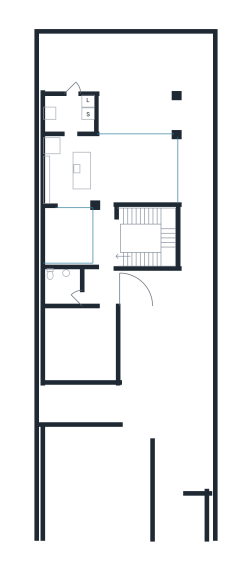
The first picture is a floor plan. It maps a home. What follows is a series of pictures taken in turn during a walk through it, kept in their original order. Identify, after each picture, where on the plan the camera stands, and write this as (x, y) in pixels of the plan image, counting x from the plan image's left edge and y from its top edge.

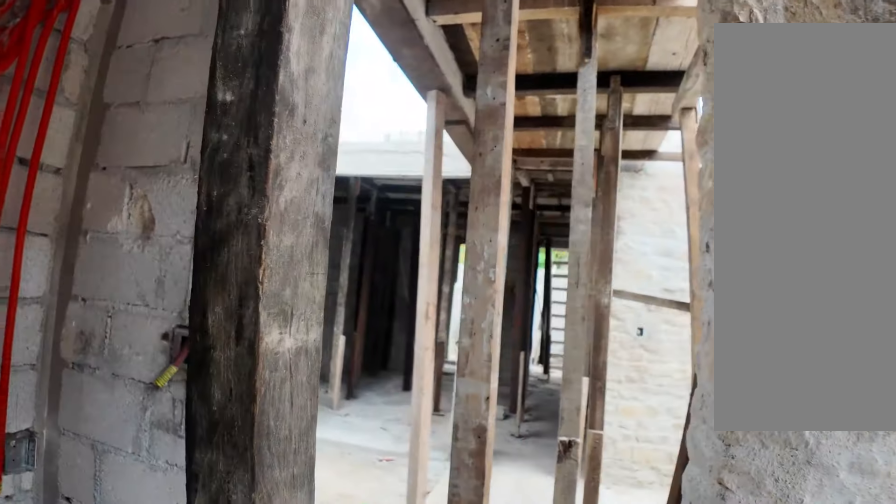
(102, 321)
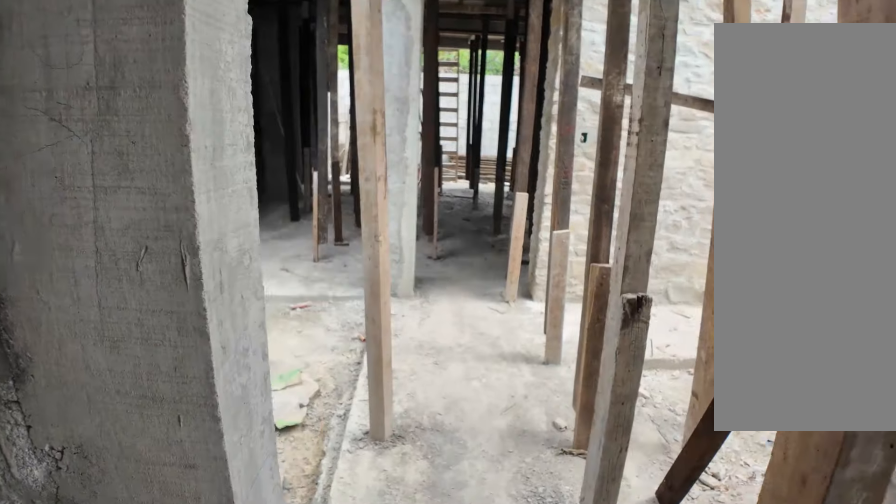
(102, 253)
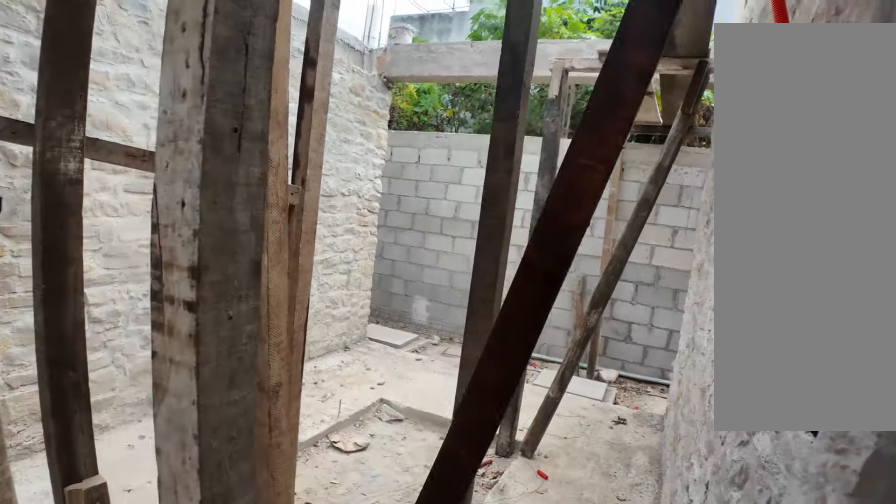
(102, 252)
